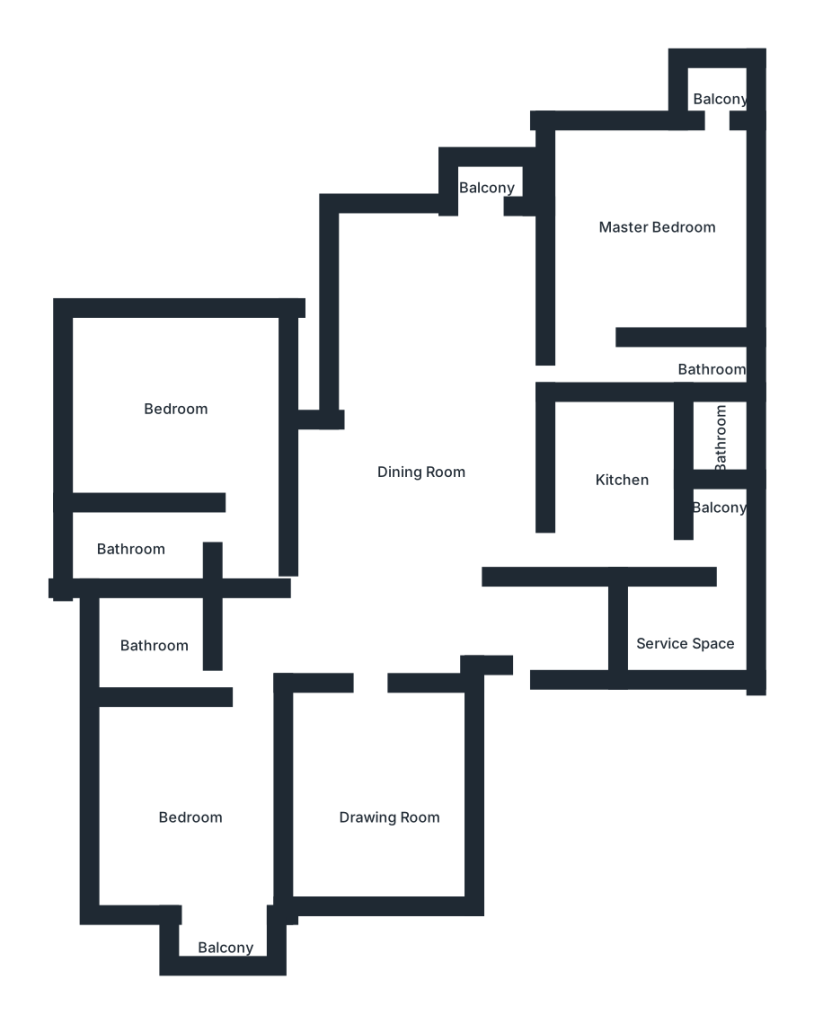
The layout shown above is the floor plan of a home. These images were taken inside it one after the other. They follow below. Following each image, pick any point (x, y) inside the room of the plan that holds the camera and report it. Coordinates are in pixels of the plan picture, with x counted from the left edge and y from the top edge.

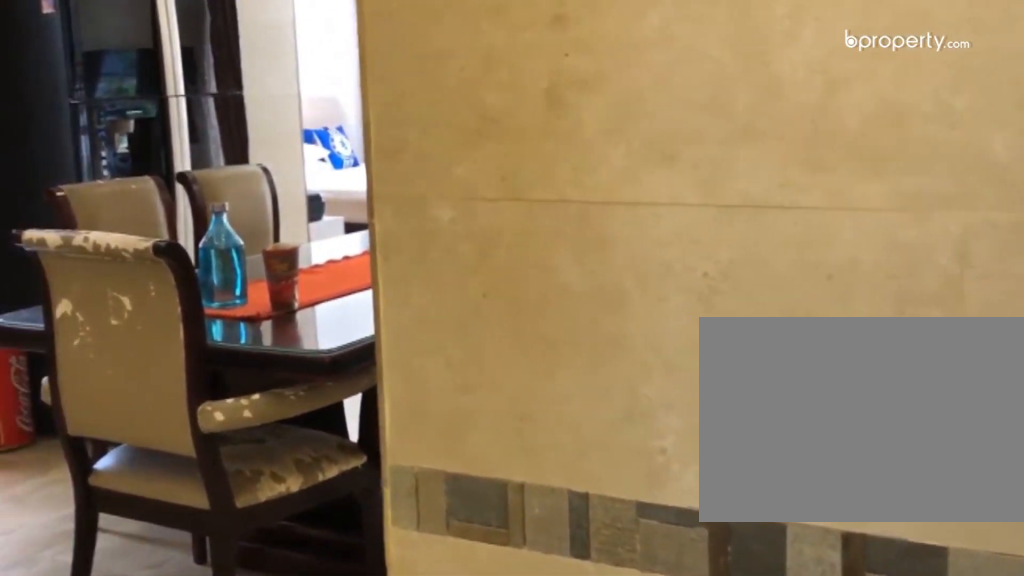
(468, 621)
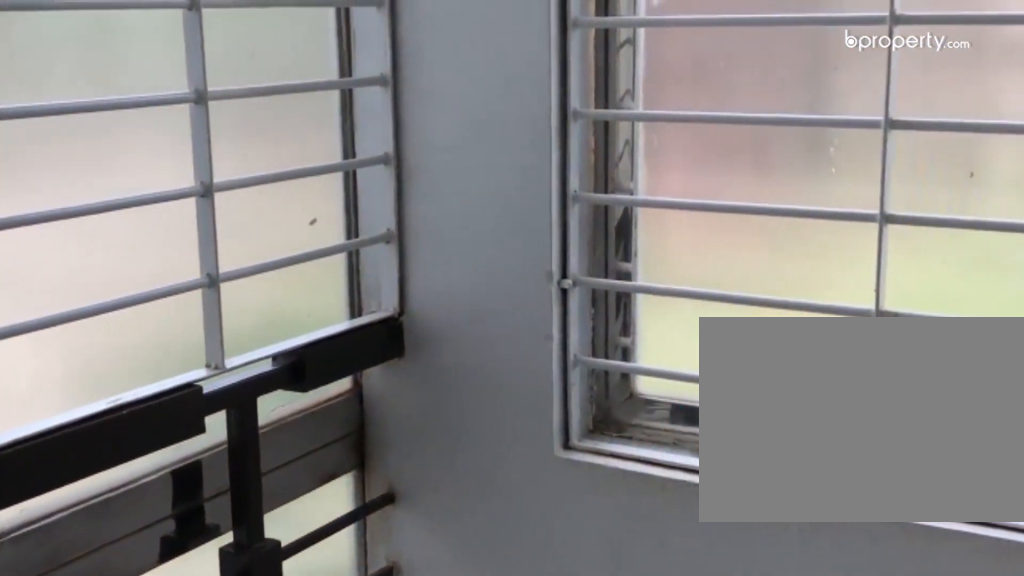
(212, 942)
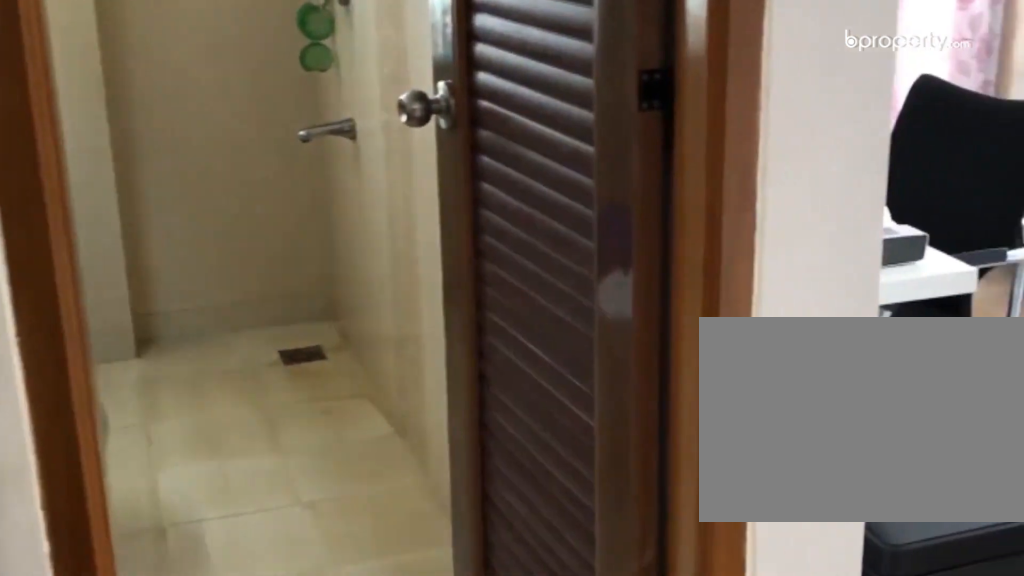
(192, 420)
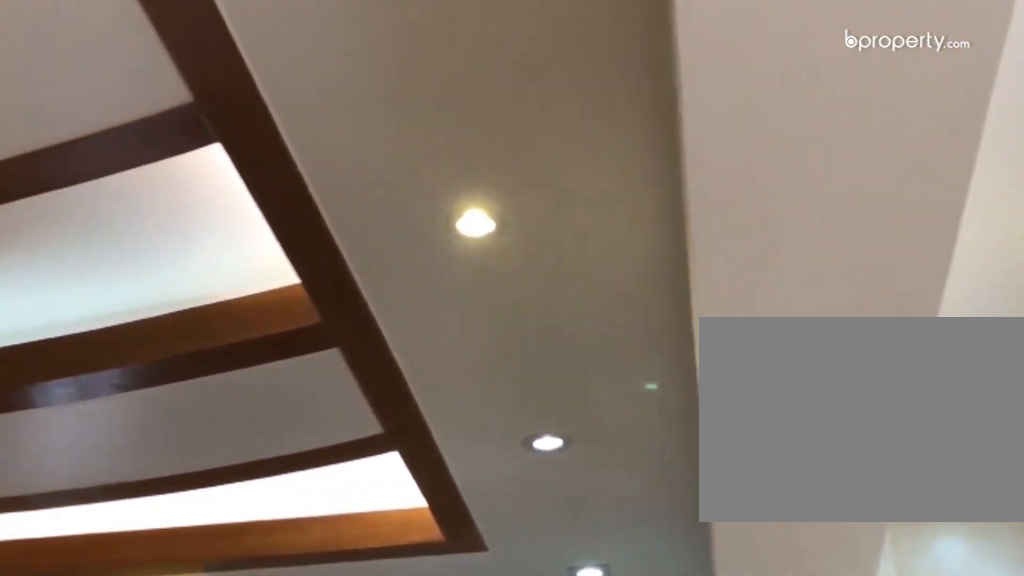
(454, 348)
